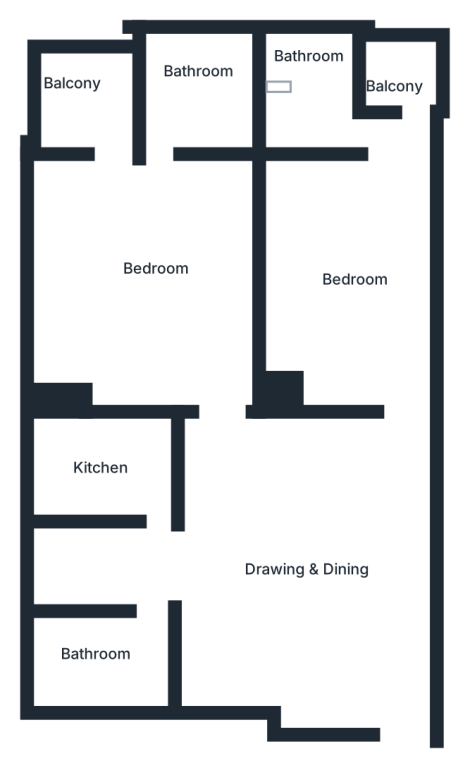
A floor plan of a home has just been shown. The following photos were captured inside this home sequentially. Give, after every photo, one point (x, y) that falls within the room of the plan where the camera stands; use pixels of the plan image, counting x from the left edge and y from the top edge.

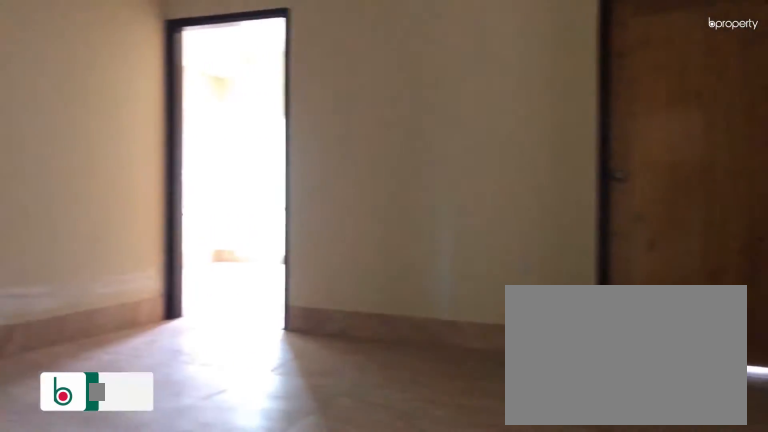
(321, 562)
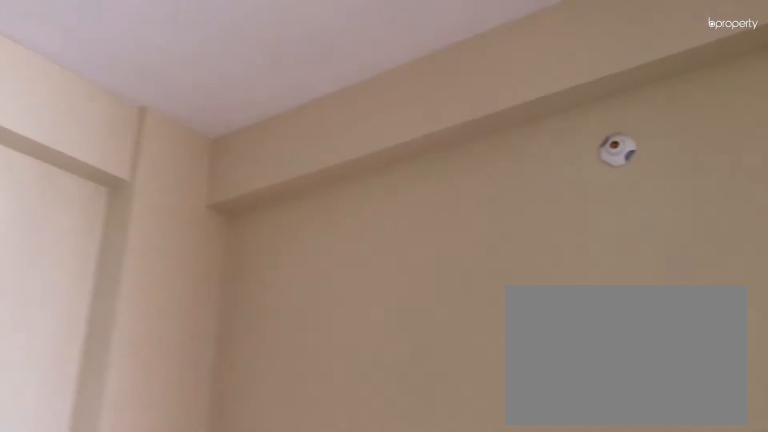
(369, 262)
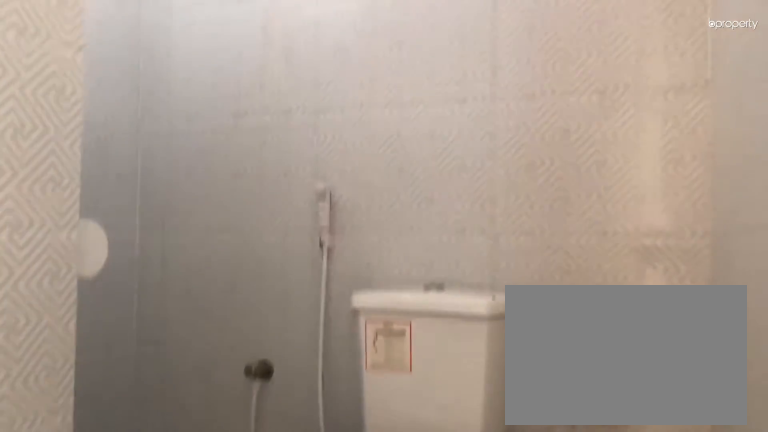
(318, 102)
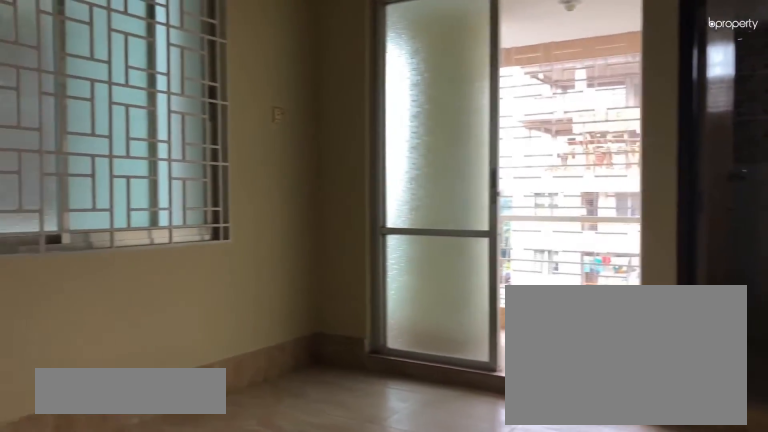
(139, 255)
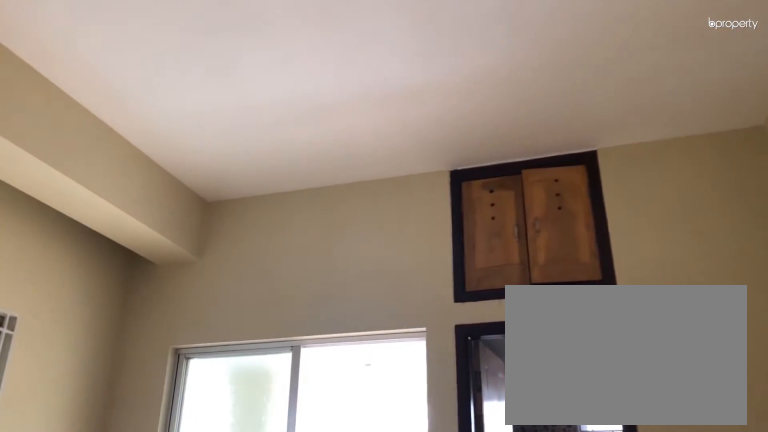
(139, 255)
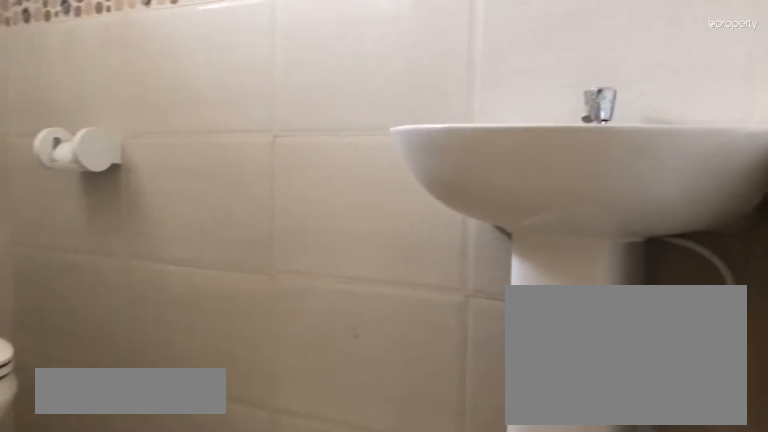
(160, 99)
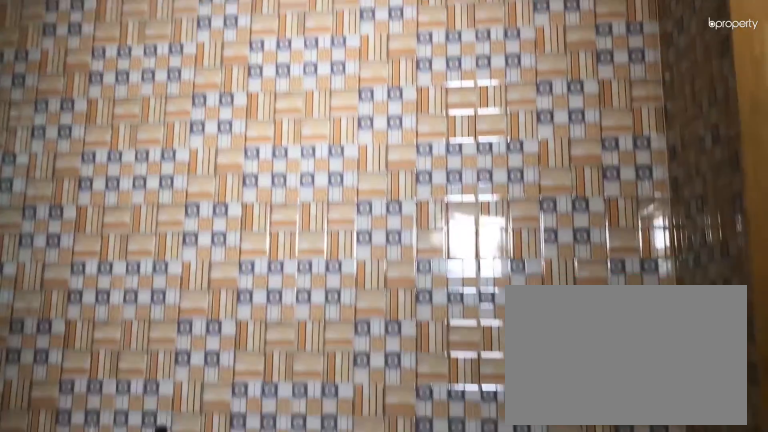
(132, 472)
